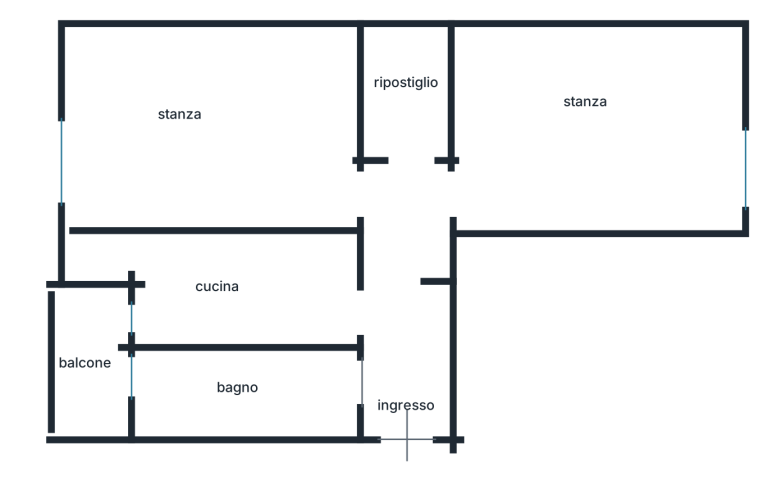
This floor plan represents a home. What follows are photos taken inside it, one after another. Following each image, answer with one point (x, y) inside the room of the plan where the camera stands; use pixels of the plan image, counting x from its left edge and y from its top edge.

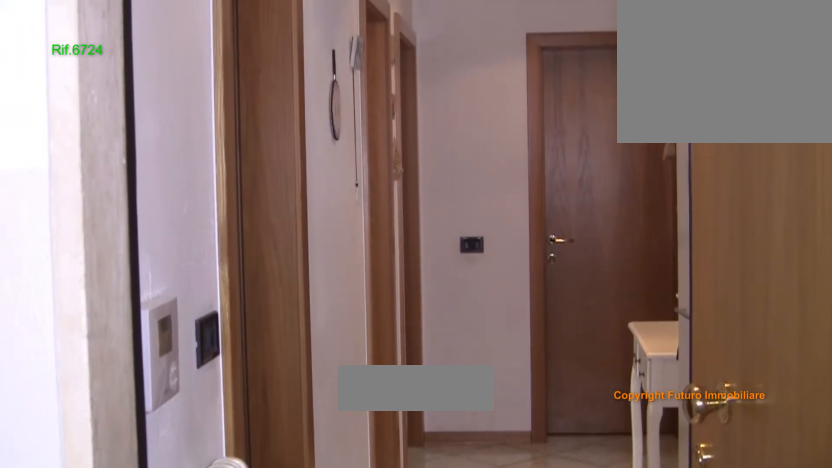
(405, 282)
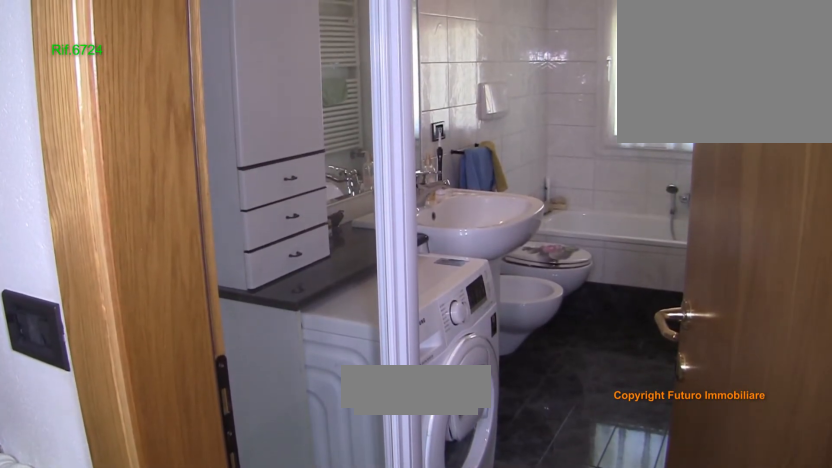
(257, 391)
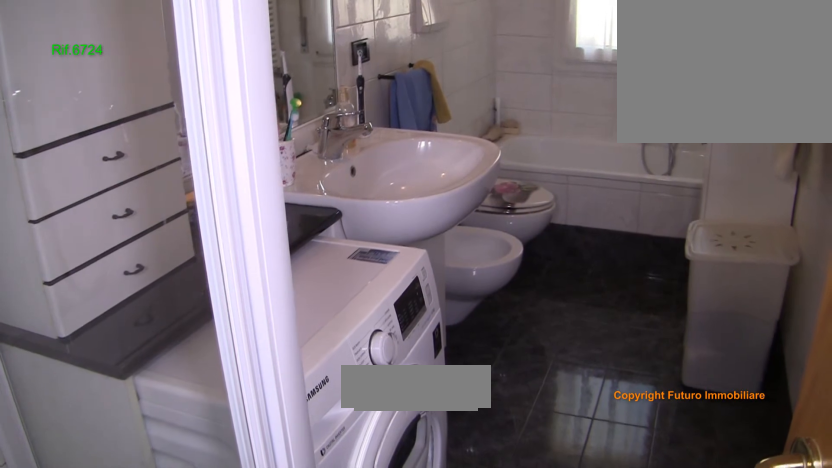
(257, 391)
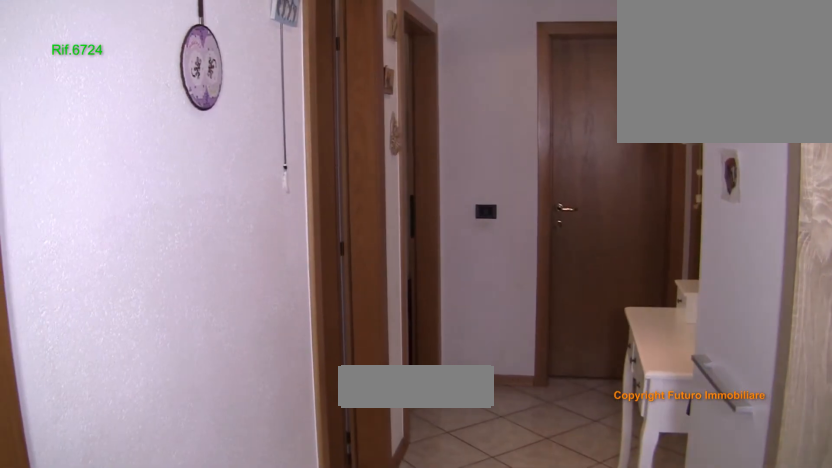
(405, 282)
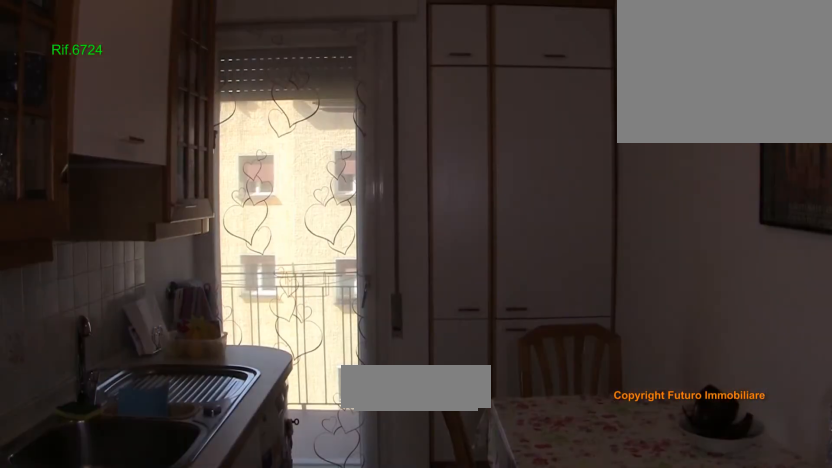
(249, 290)
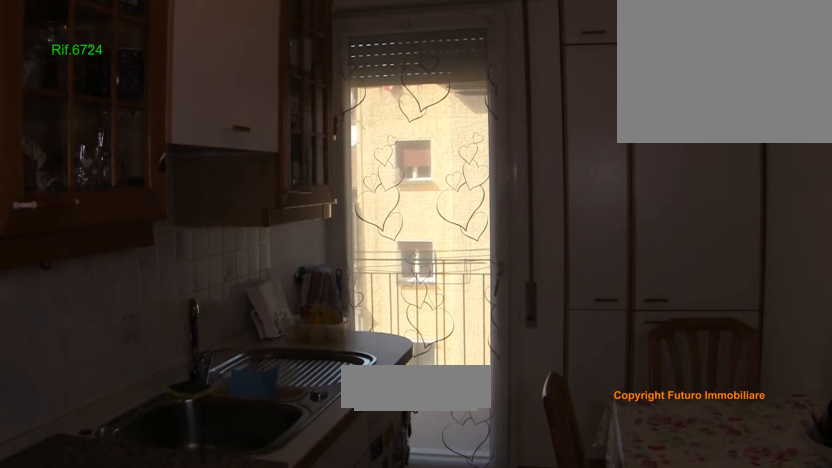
(249, 290)
